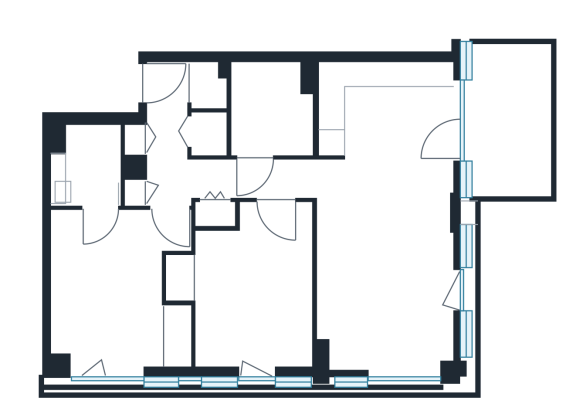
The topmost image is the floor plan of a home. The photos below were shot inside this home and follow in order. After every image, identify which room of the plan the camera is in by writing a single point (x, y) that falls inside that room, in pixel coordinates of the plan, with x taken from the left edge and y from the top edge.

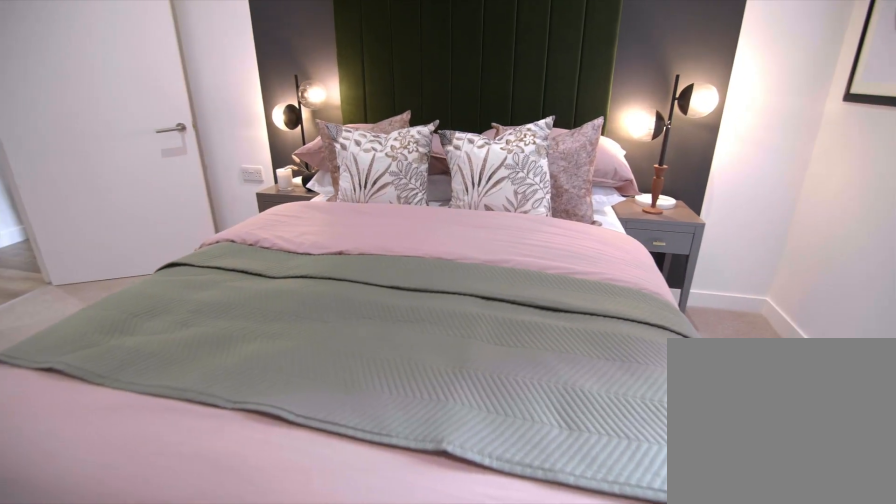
(249, 285)
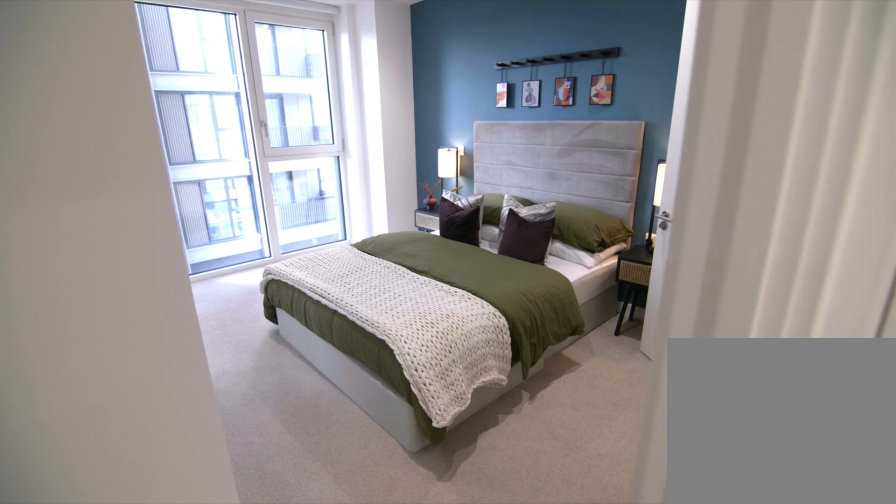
(117, 290)
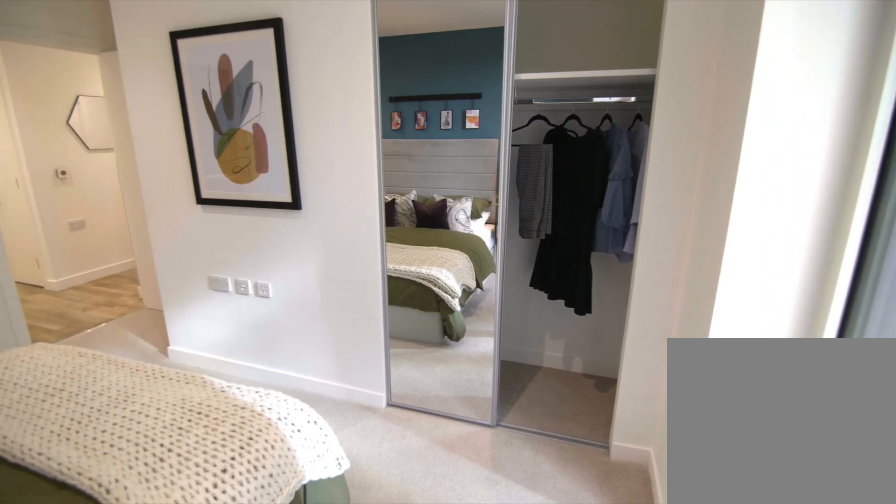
(117, 289)
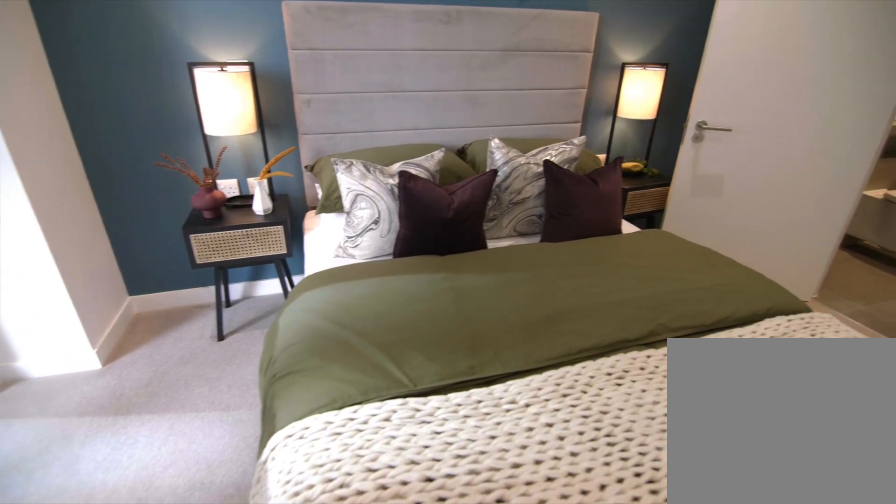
(117, 290)
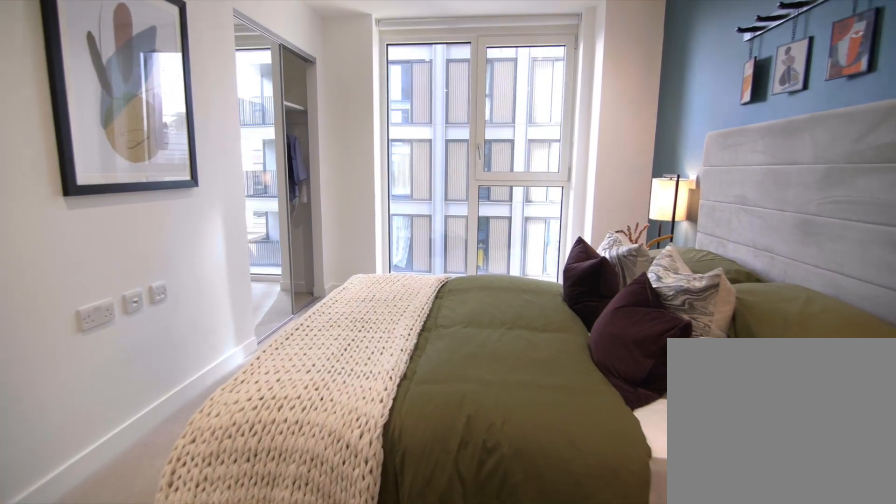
(111, 265)
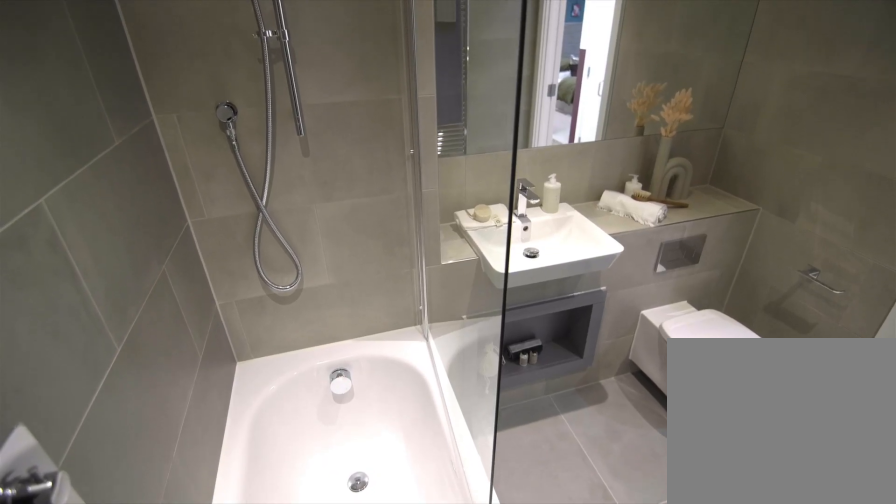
(270, 112)
